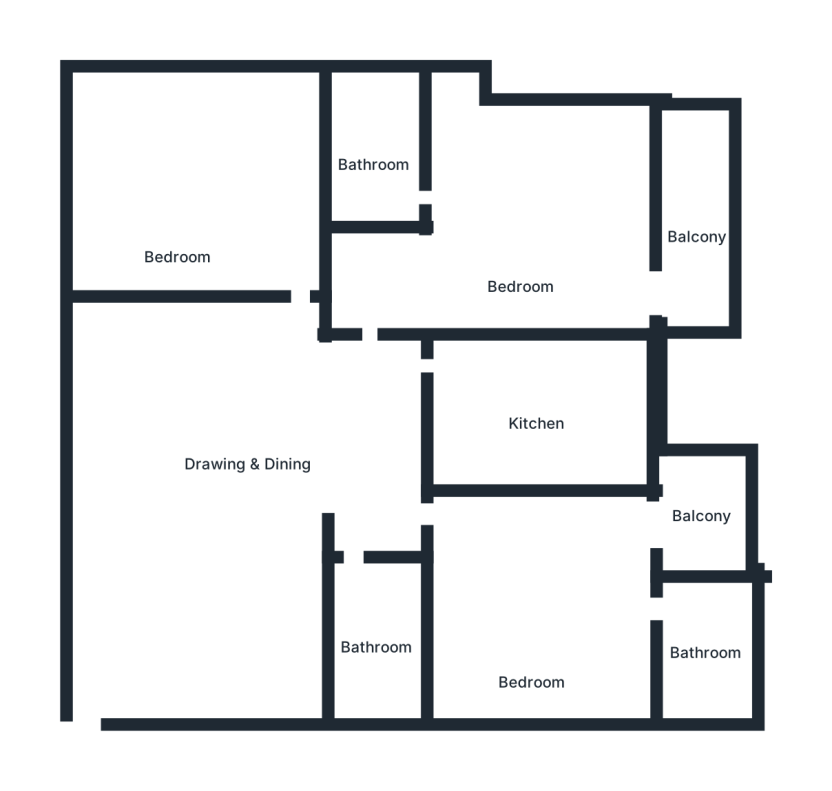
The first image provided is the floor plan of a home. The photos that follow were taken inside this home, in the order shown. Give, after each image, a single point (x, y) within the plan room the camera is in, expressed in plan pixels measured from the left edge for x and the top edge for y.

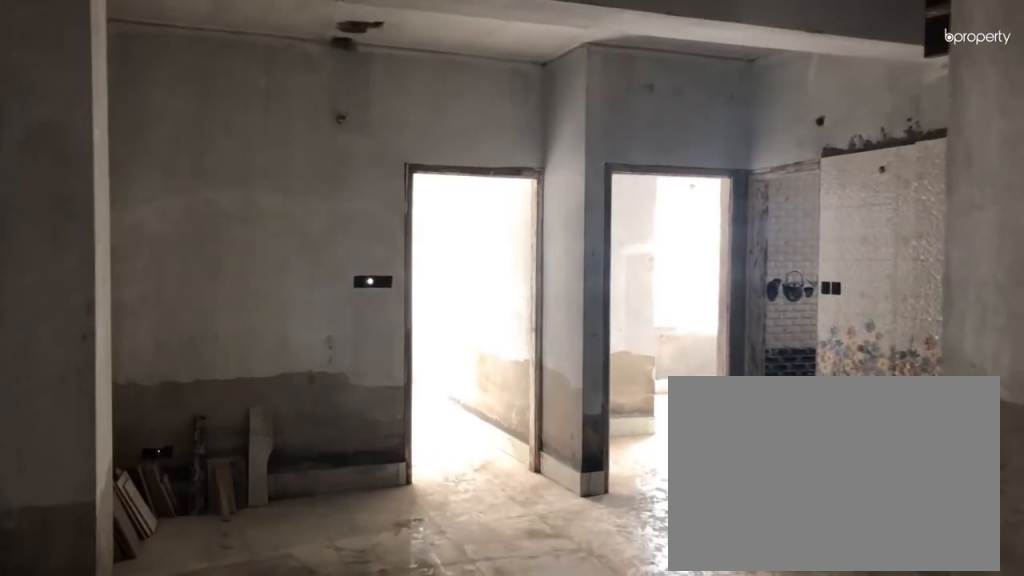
(110, 689)
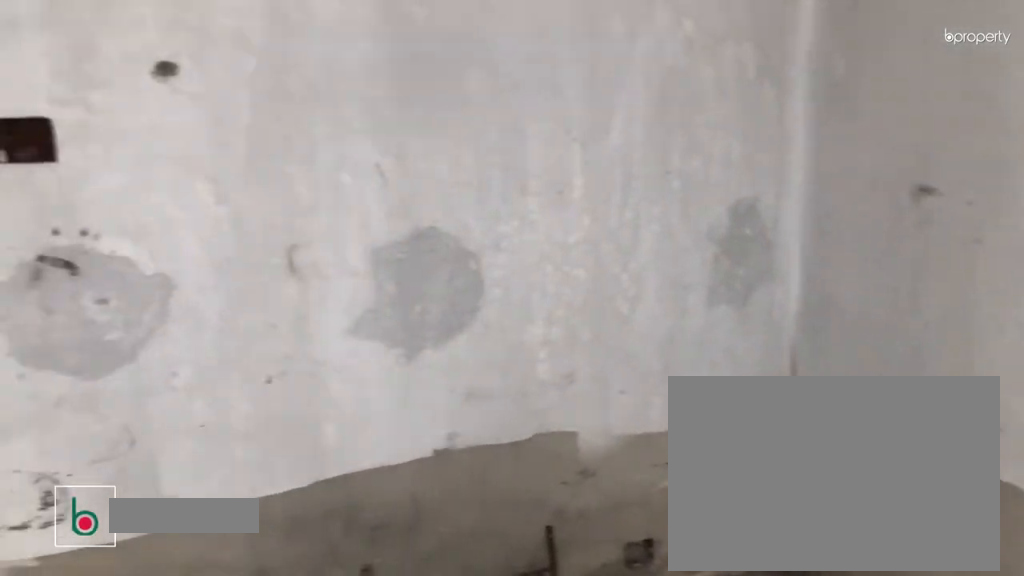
(175, 185)
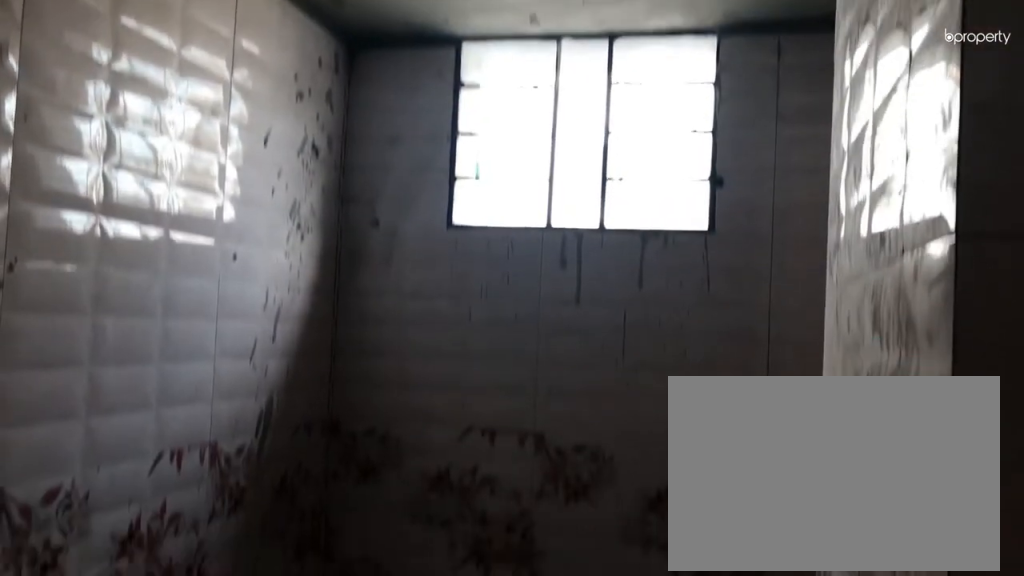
(372, 155)
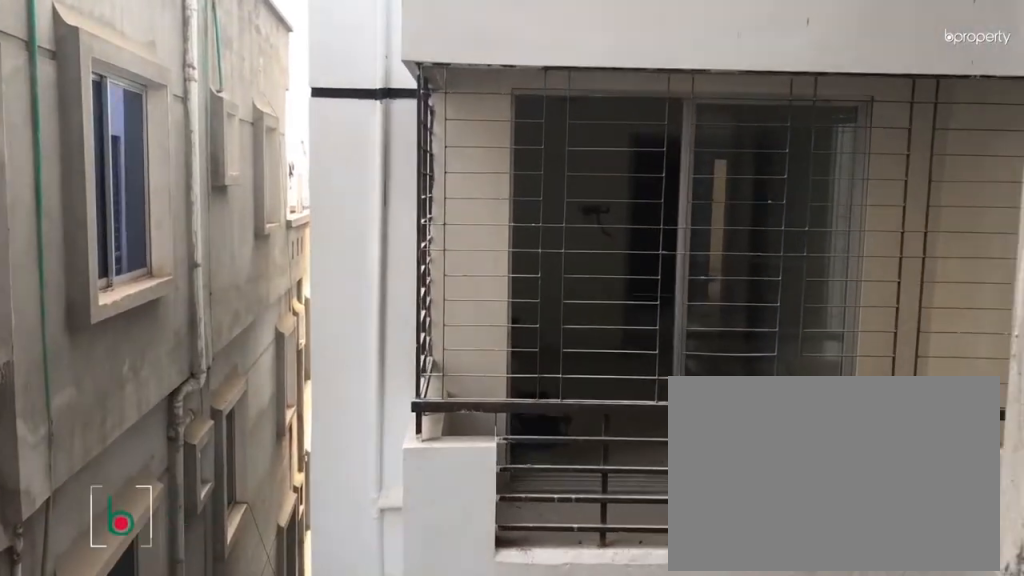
(692, 234)
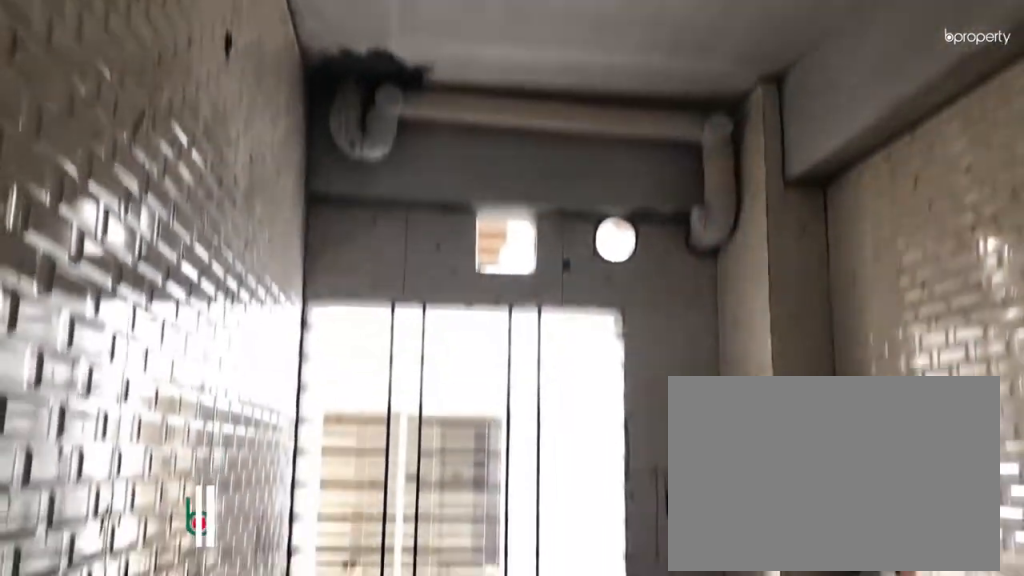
(539, 401)
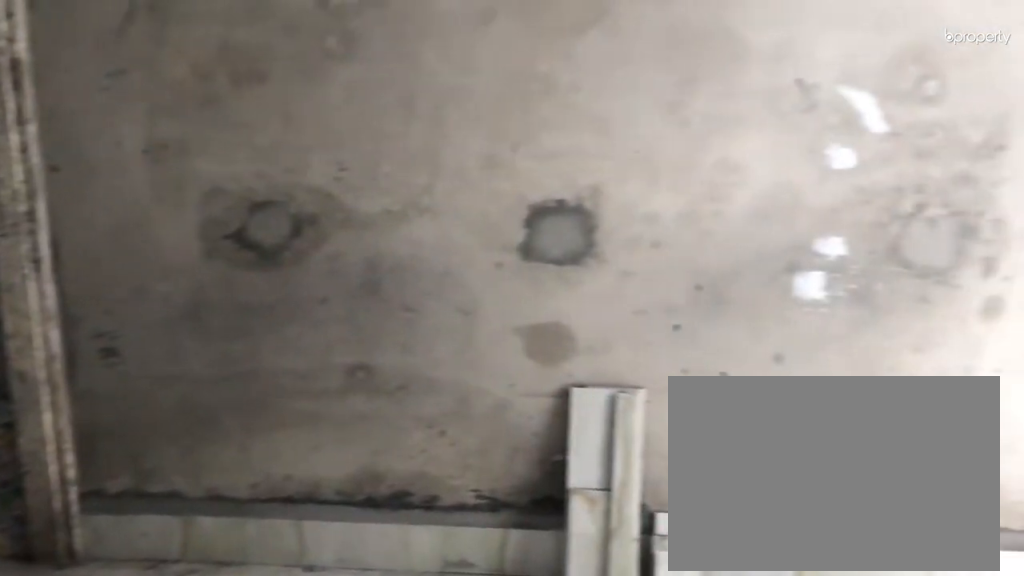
(539, 622)
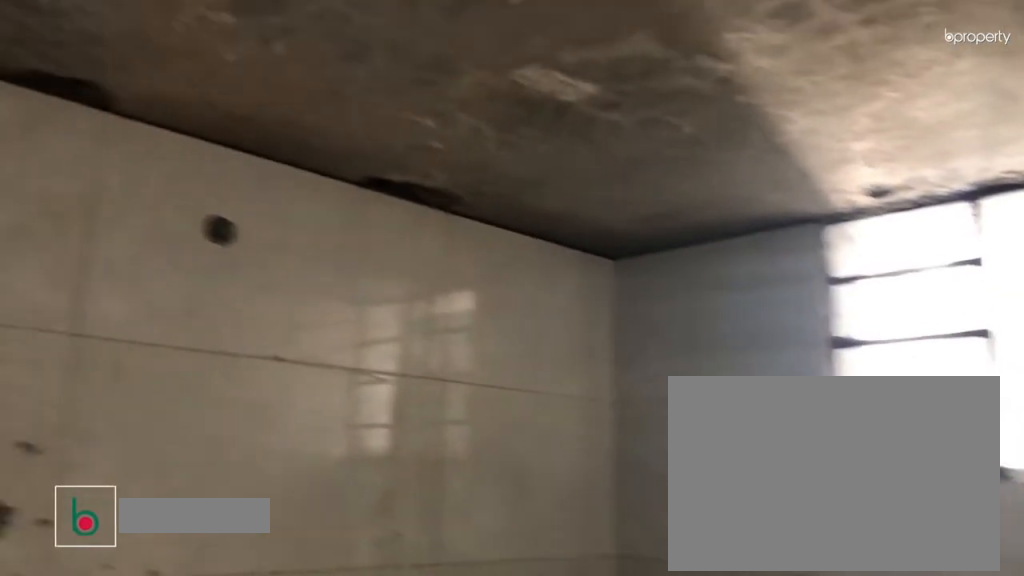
(702, 653)
